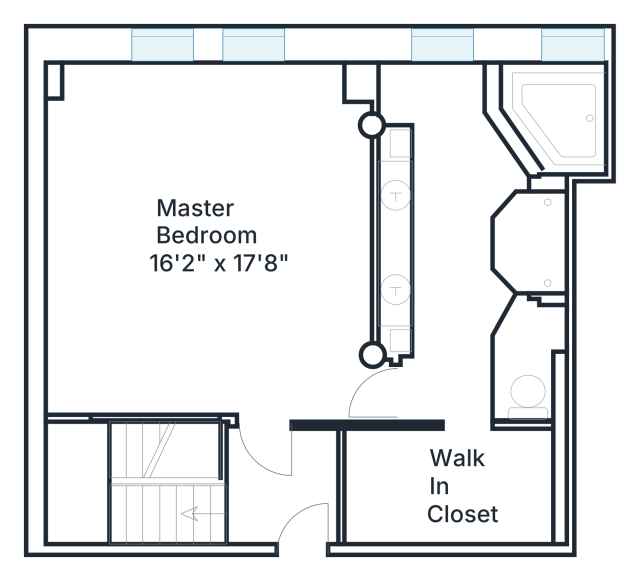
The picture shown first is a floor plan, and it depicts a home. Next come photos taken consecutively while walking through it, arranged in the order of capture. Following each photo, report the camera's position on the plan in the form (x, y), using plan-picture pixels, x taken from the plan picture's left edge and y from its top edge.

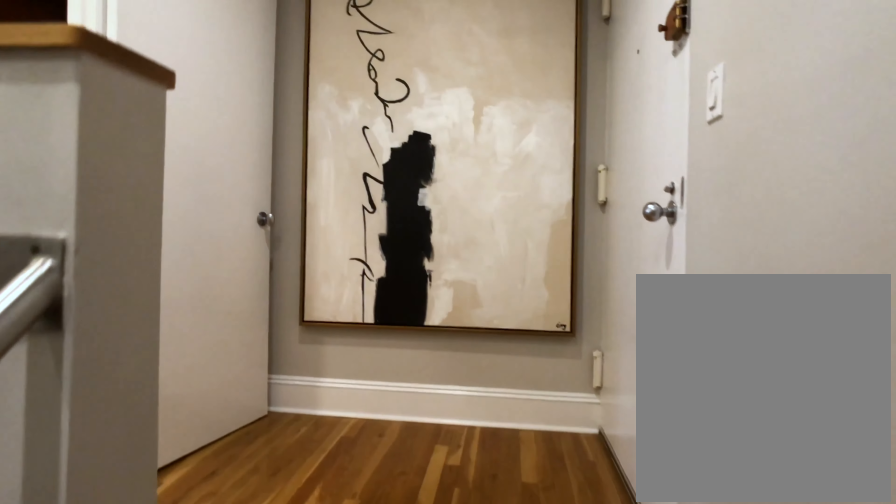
(195, 528)
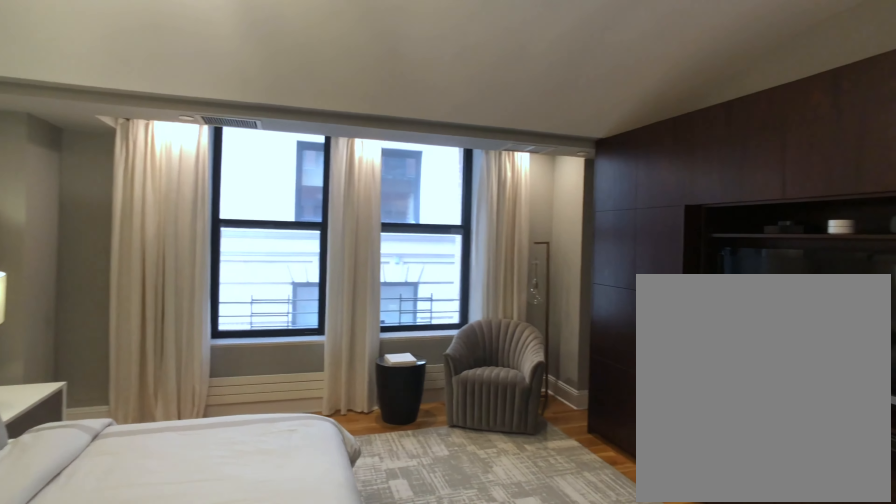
(192, 380)
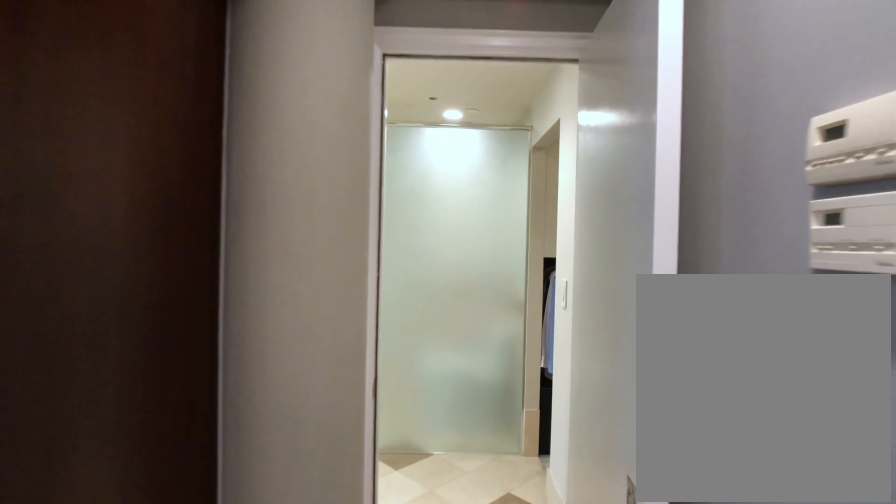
(258, 386)
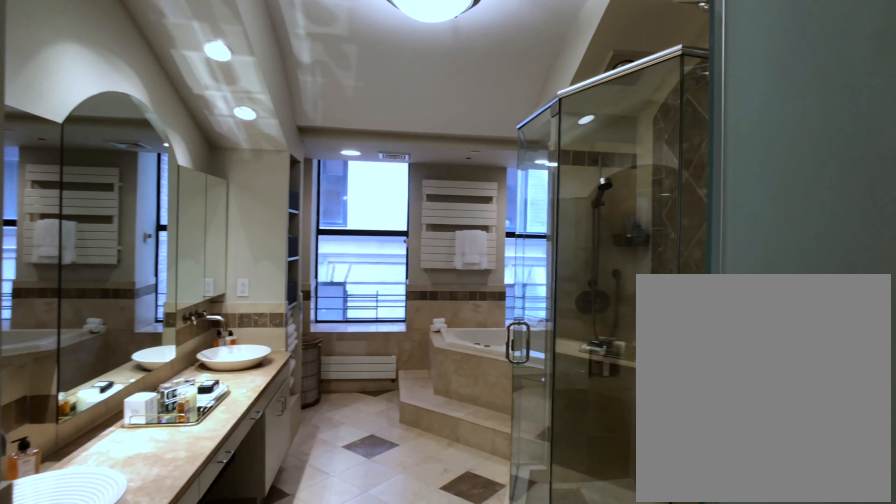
(448, 404)
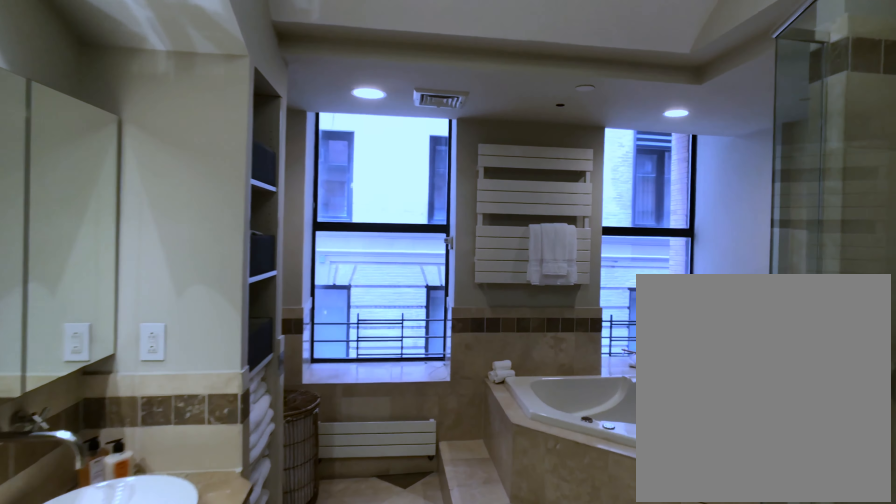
(455, 281)
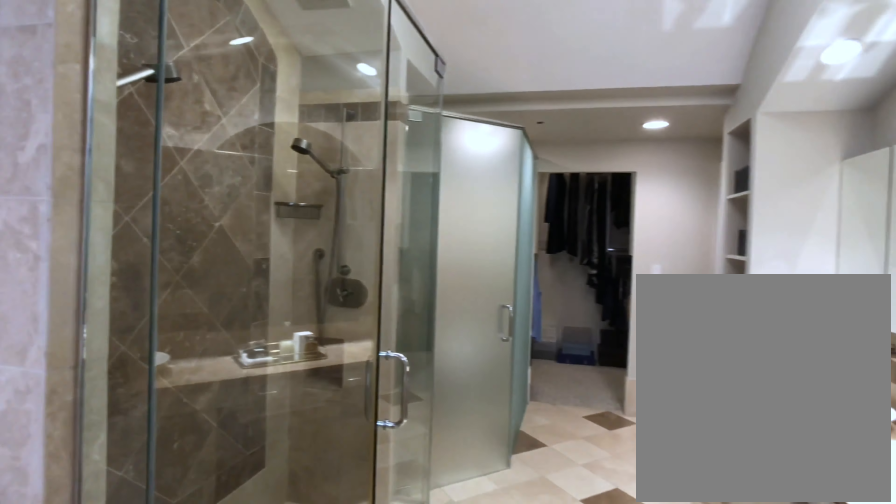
(459, 108)
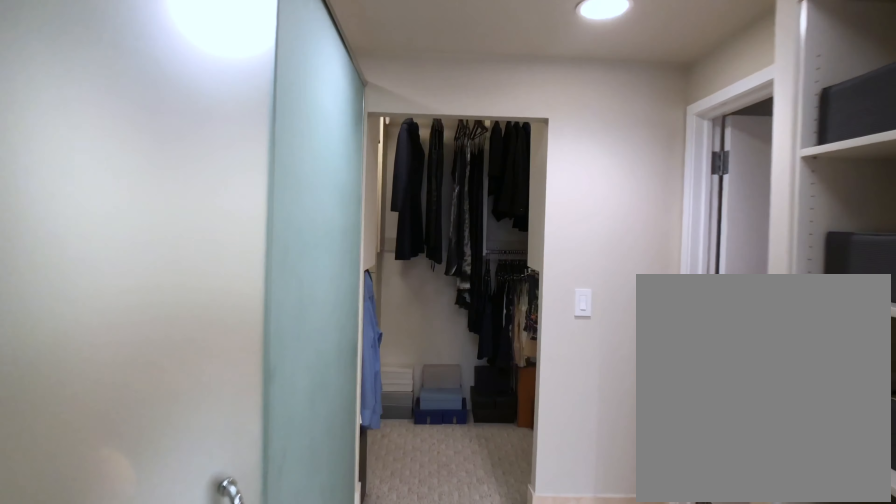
(472, 247)
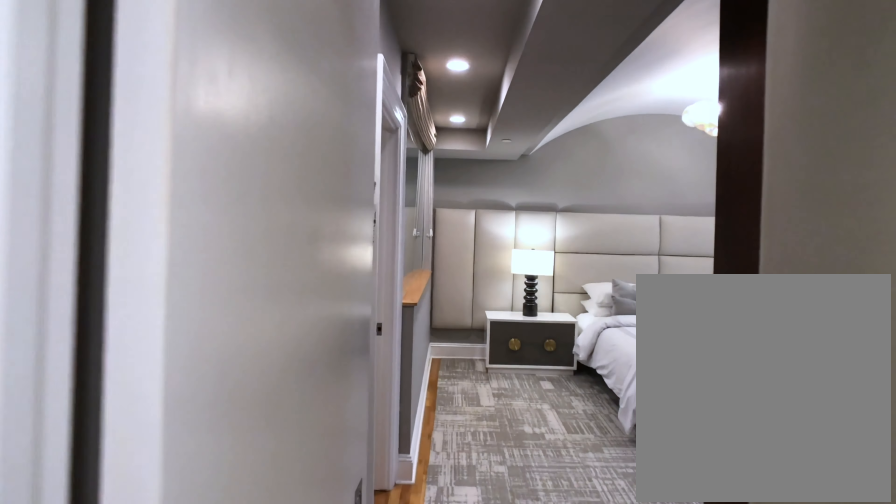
(446, 395)
